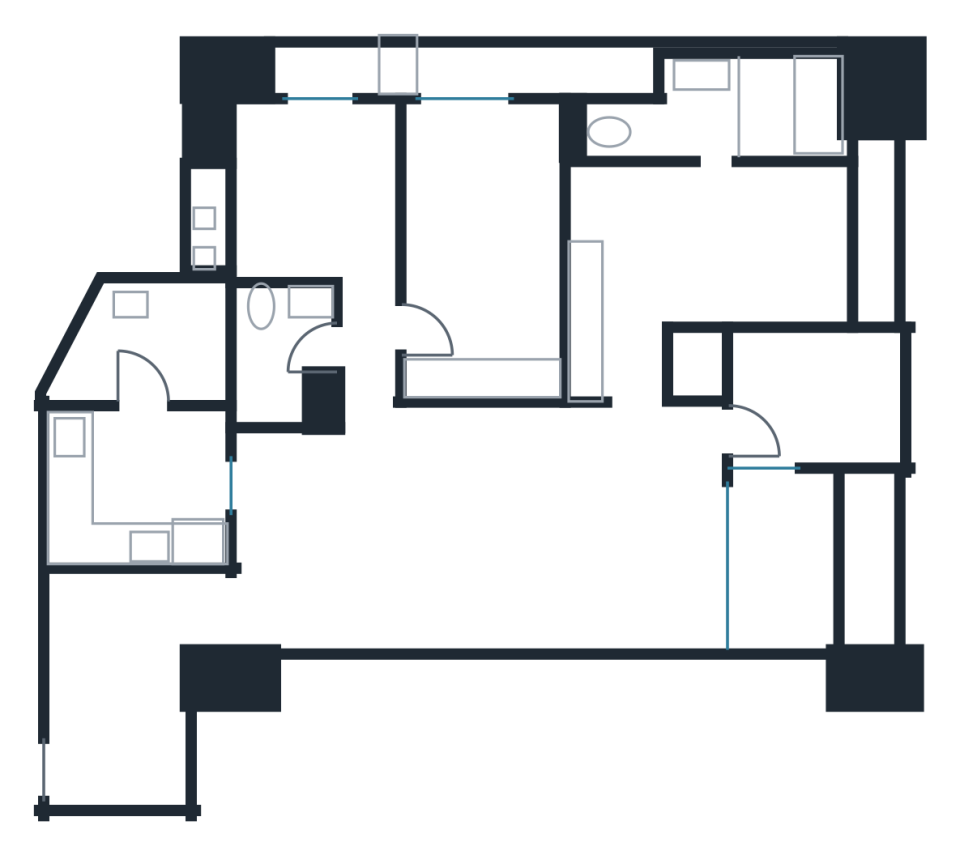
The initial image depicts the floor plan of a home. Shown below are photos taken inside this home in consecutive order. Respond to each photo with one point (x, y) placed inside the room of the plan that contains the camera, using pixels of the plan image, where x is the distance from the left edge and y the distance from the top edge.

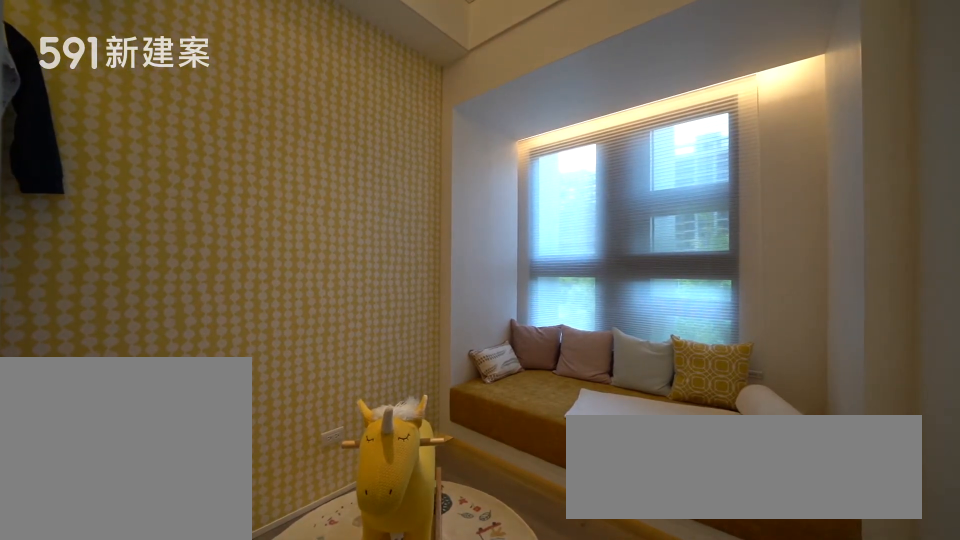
(811, 392)
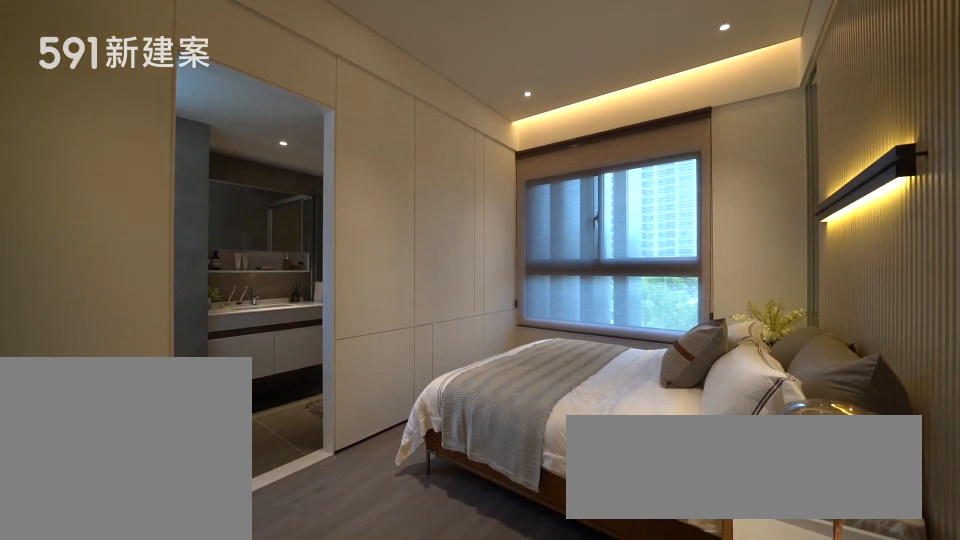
(701, 257)
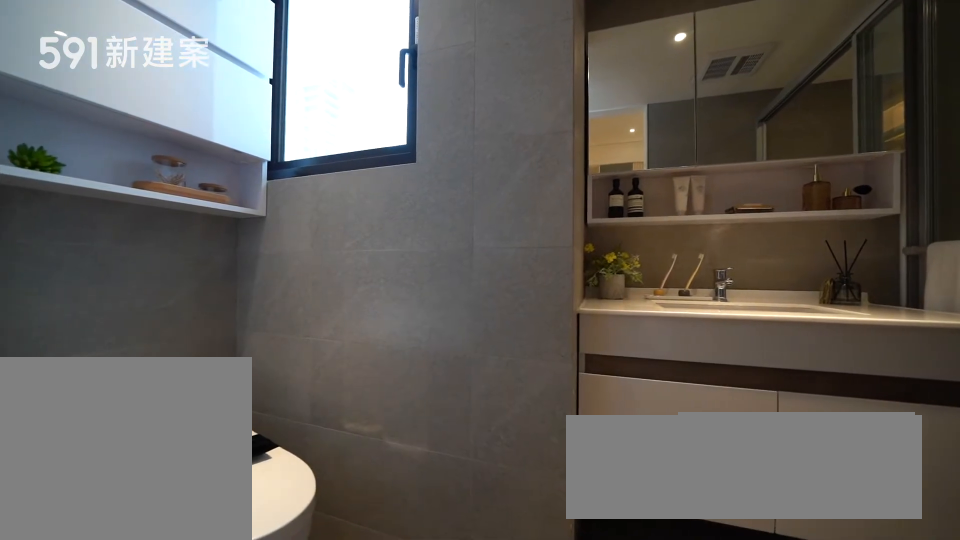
(720, 108)
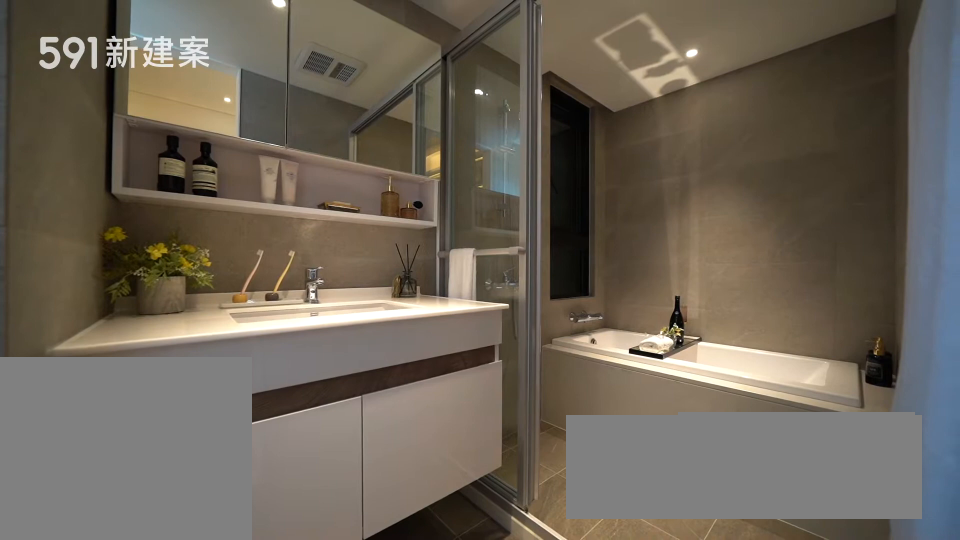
(720, 108)
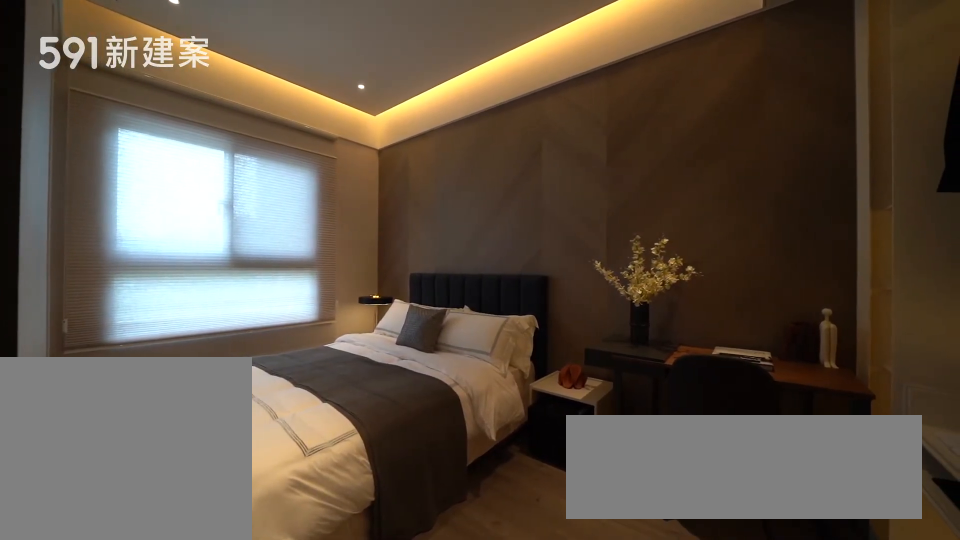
(486, 239)
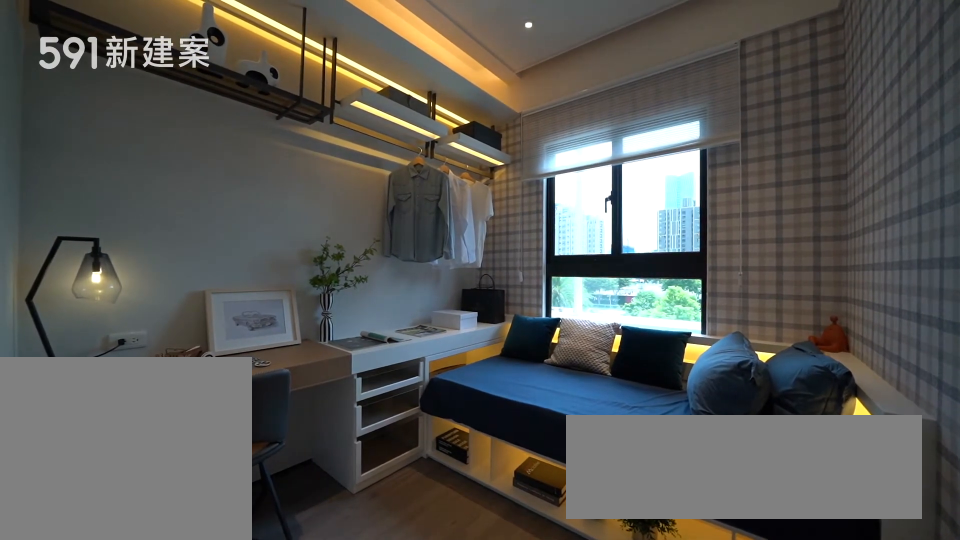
(319, 190)
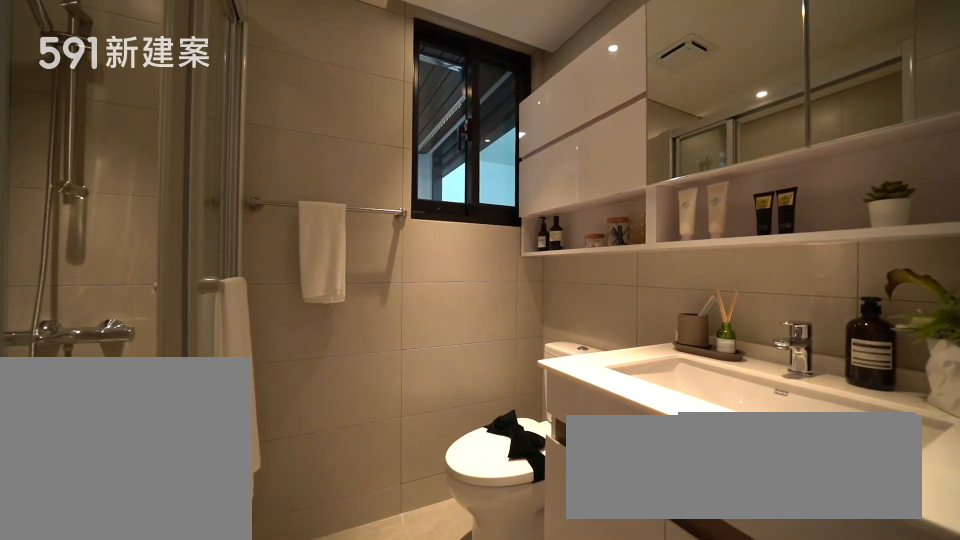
(283, 352)
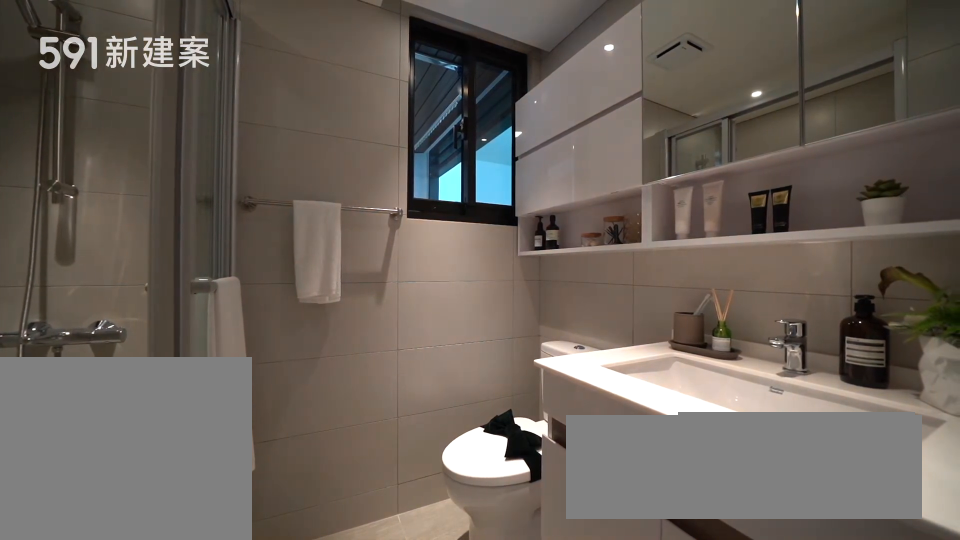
(283, 352)
